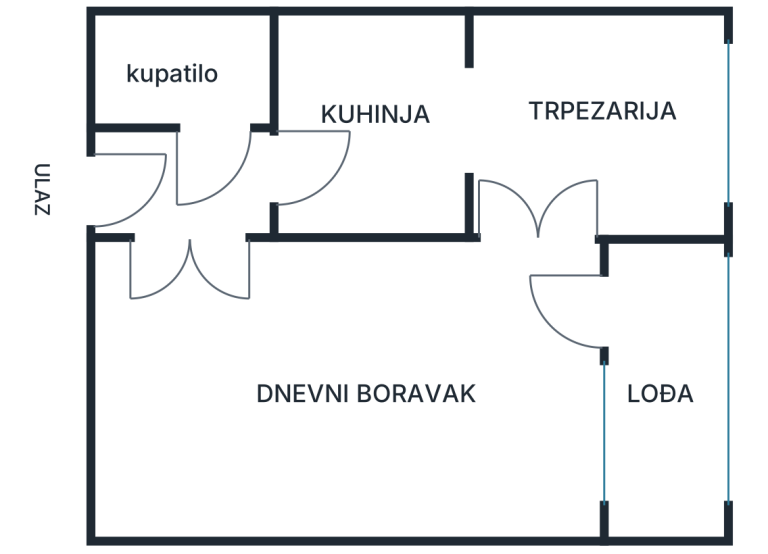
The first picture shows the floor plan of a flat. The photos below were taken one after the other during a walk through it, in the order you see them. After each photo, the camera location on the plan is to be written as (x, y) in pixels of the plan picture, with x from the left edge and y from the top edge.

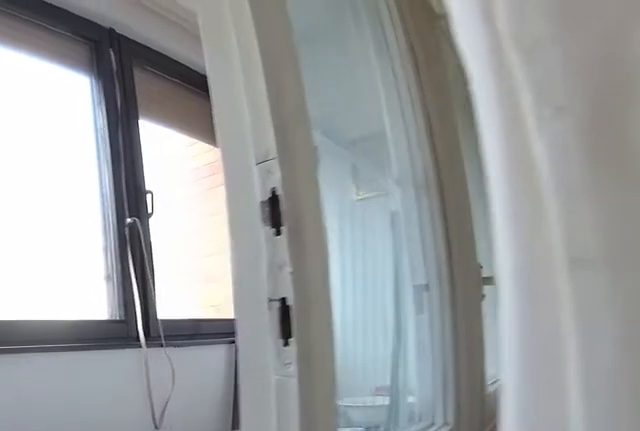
(592, 305)
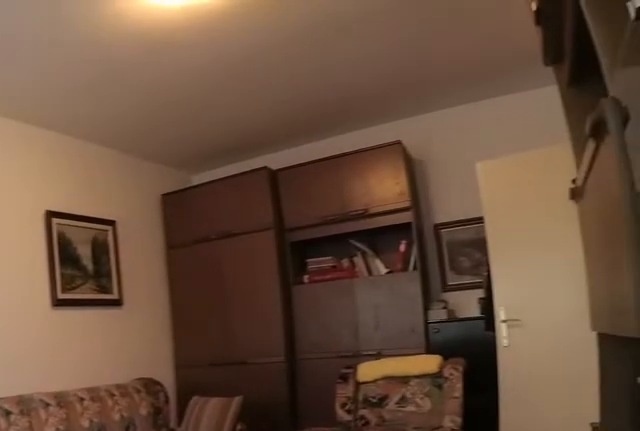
(593, 280)
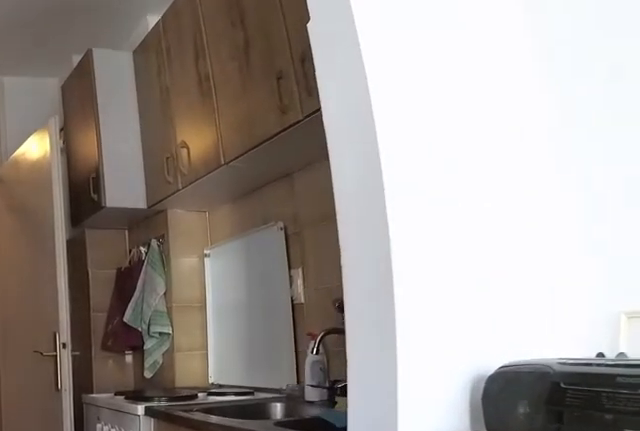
(560, 143)
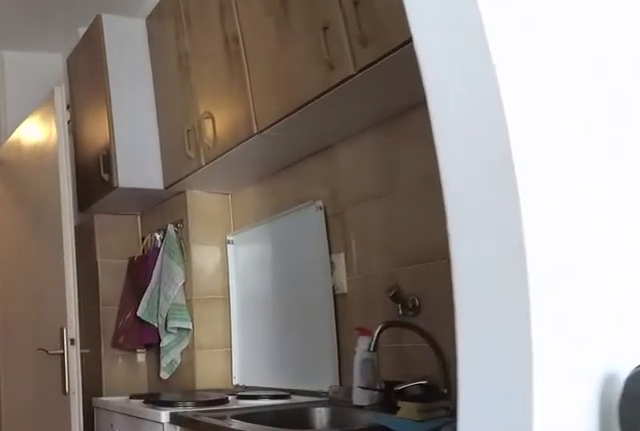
(541, 139)
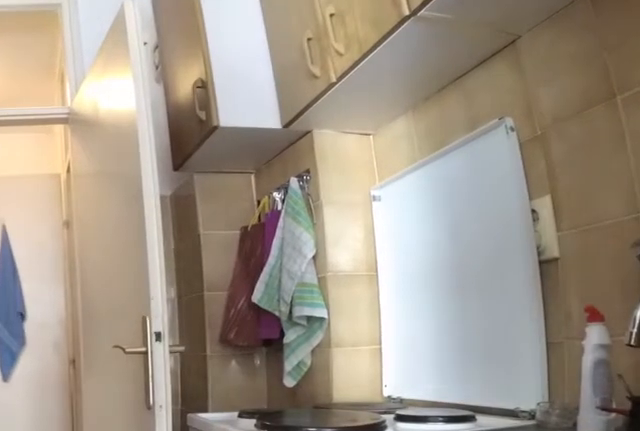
(483, 126)
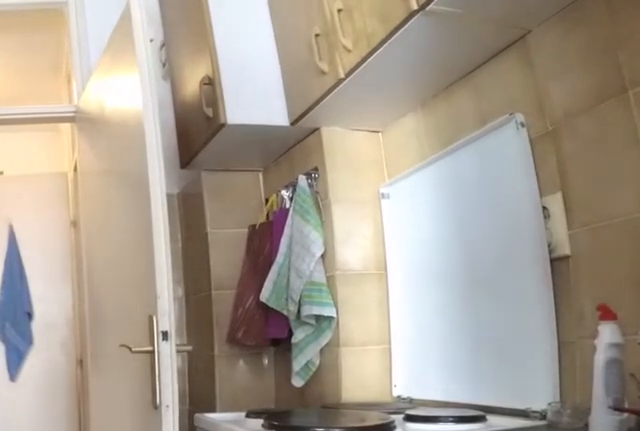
(483, 126)
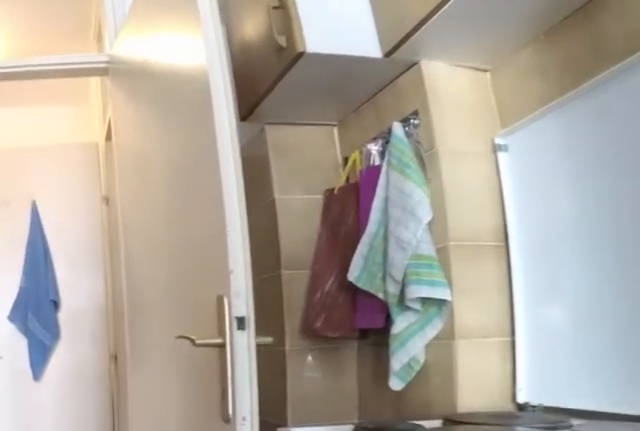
(446, 133)
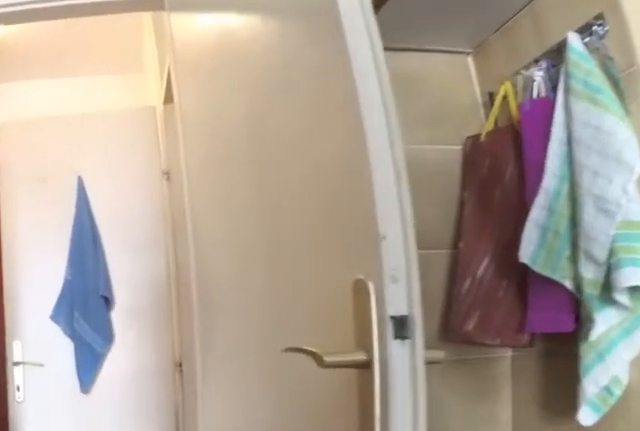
(407, 140)
